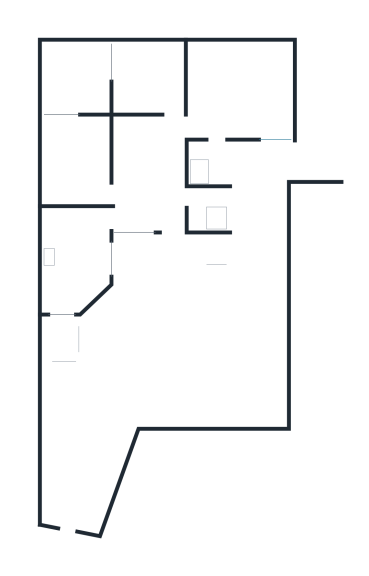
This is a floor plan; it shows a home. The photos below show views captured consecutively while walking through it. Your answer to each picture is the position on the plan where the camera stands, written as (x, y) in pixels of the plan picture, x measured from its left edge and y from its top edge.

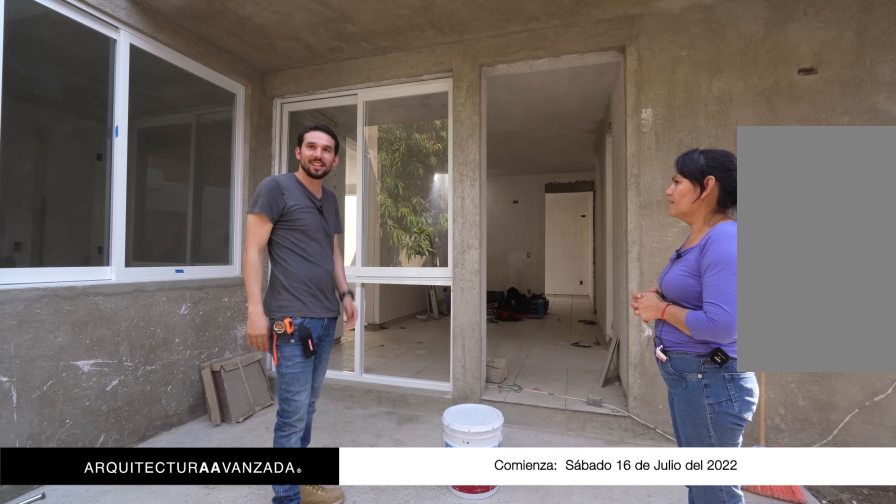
(161, 310)
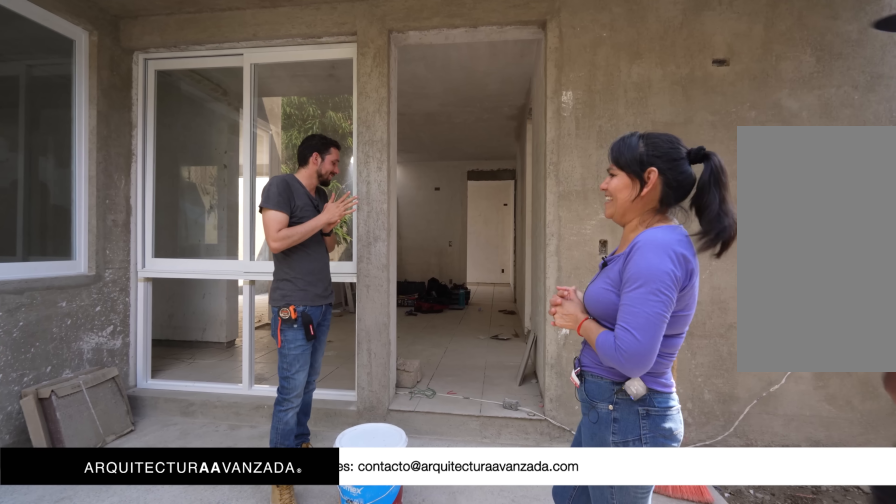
(158, 297)
